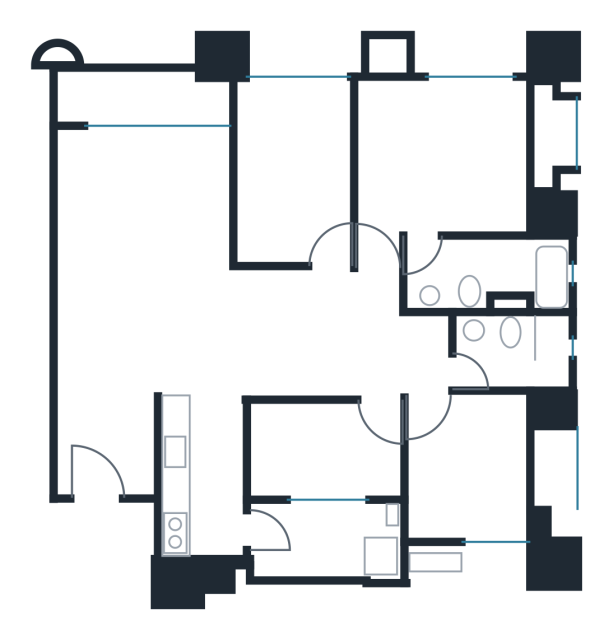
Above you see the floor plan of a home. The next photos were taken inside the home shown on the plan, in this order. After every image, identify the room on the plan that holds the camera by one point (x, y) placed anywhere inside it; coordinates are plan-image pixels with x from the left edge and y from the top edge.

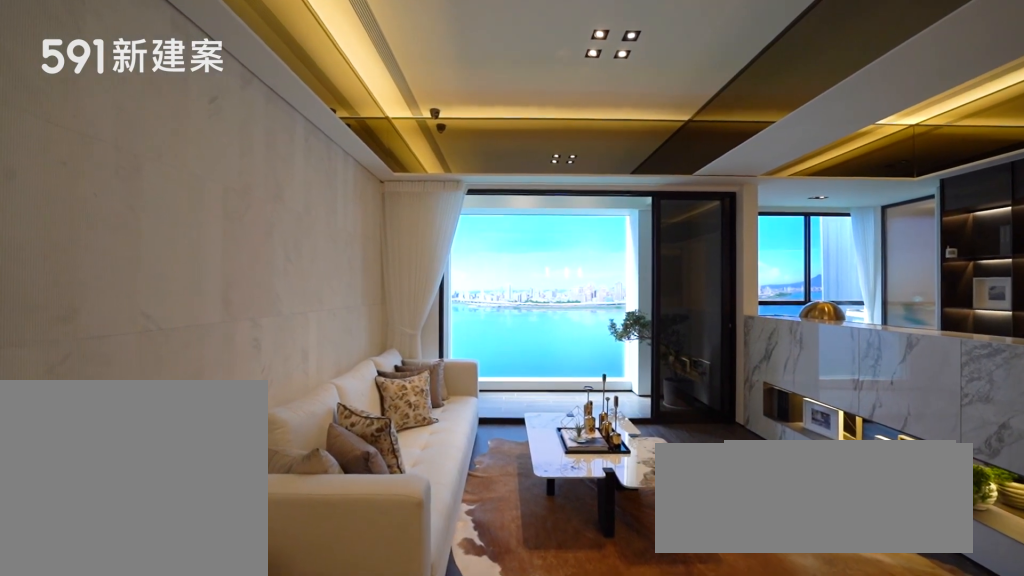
(143, 236)
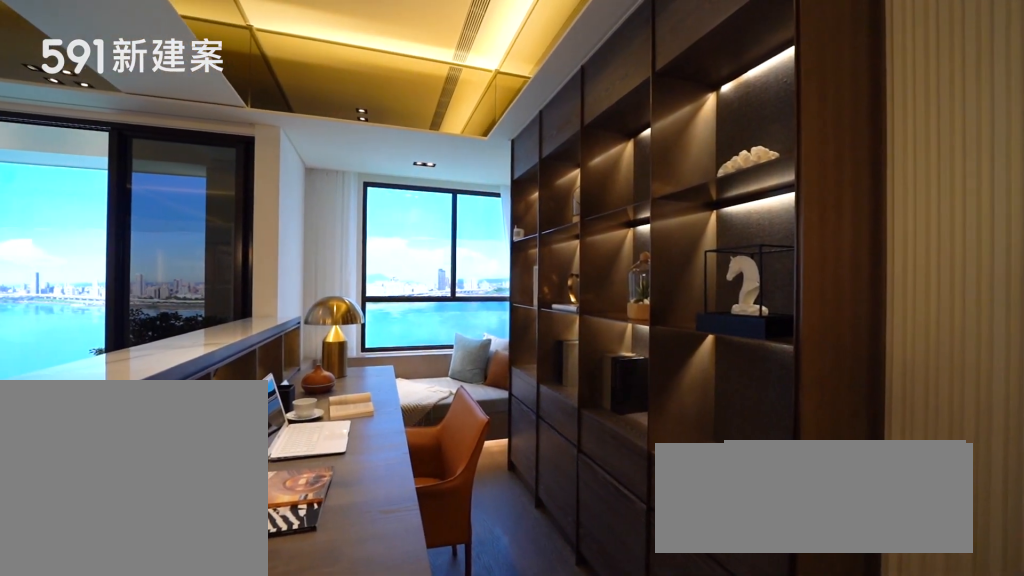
(293, 165)
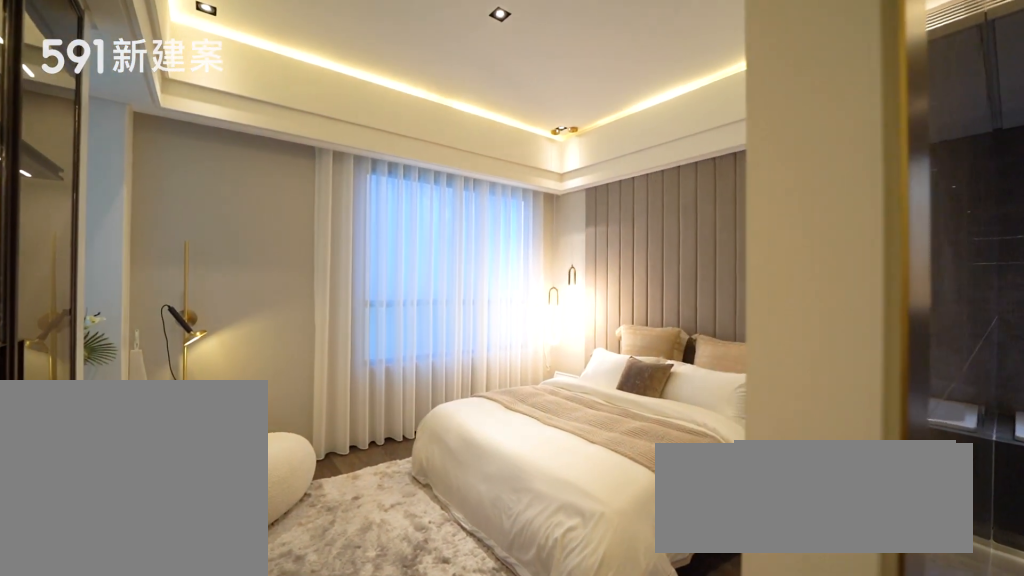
(446, 158)
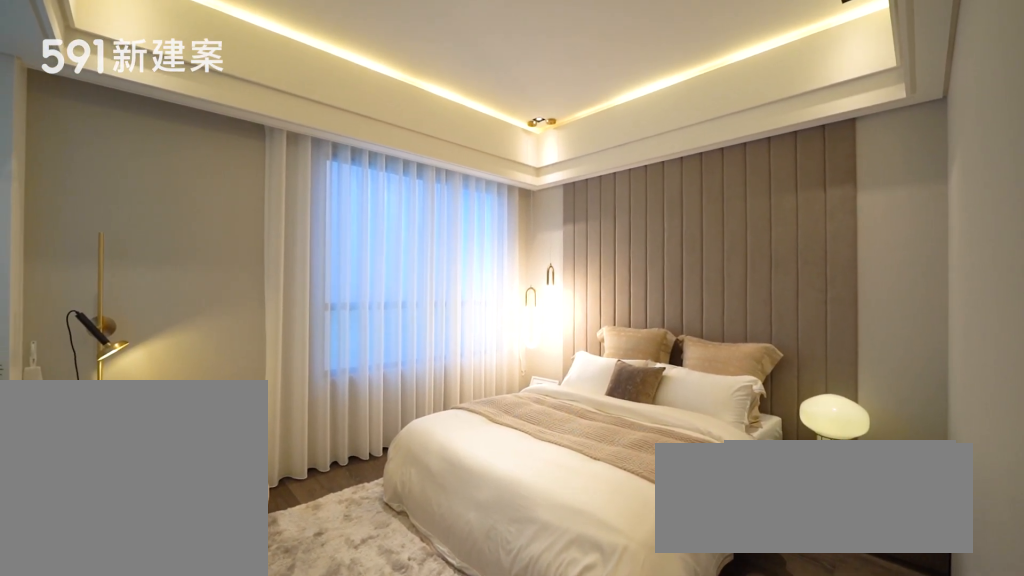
(446, 158)
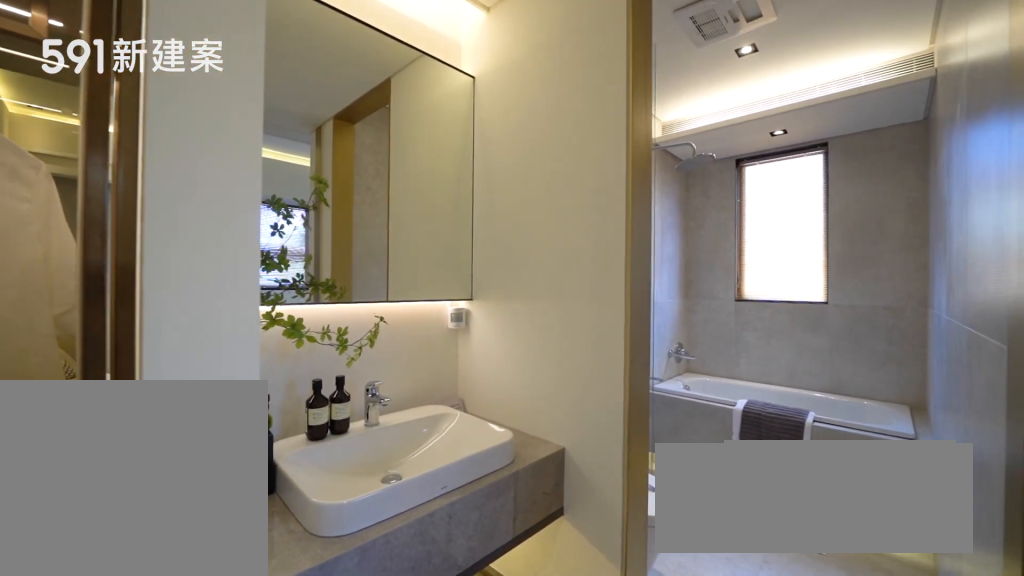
(519, 350)
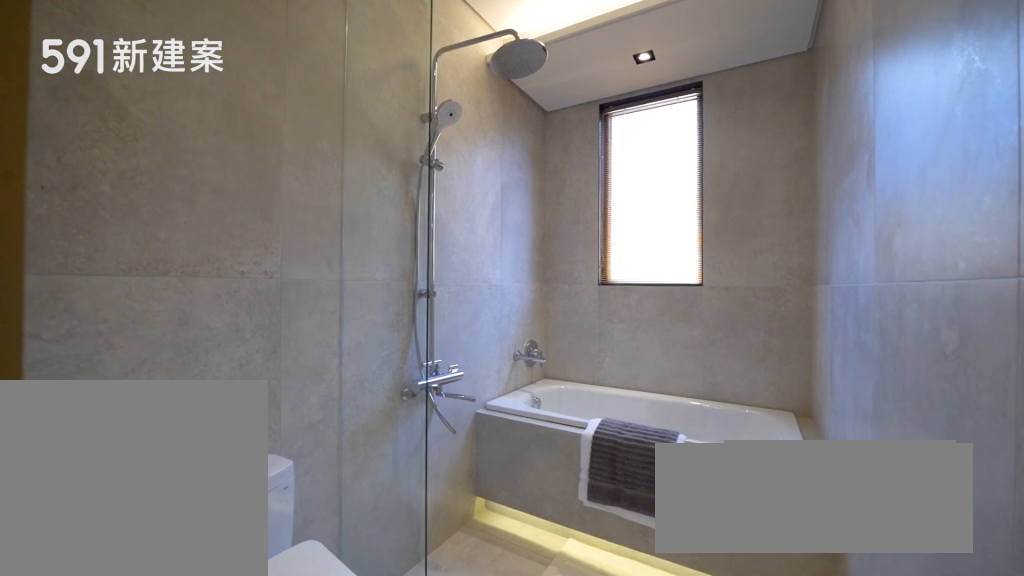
(519, 350)
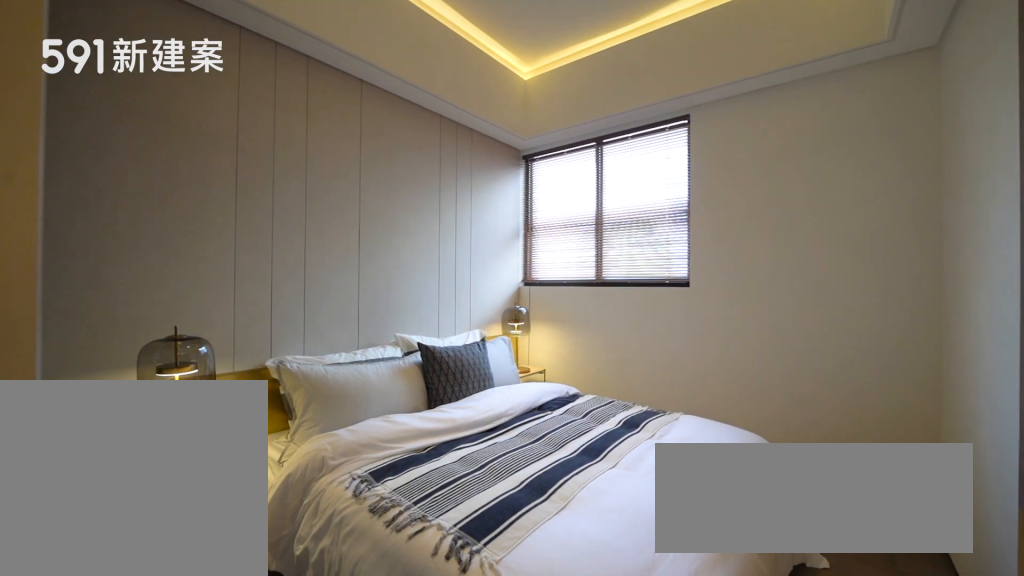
(469, 474)
